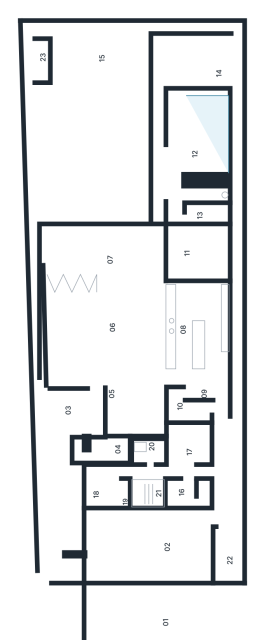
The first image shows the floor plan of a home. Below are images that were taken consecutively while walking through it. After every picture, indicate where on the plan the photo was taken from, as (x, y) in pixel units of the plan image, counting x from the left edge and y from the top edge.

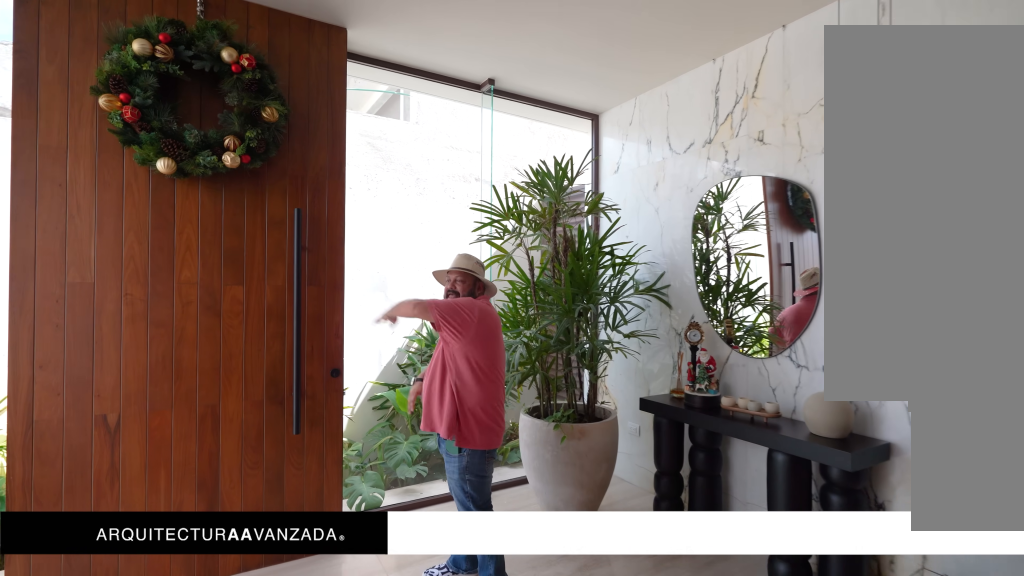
(89, 425)
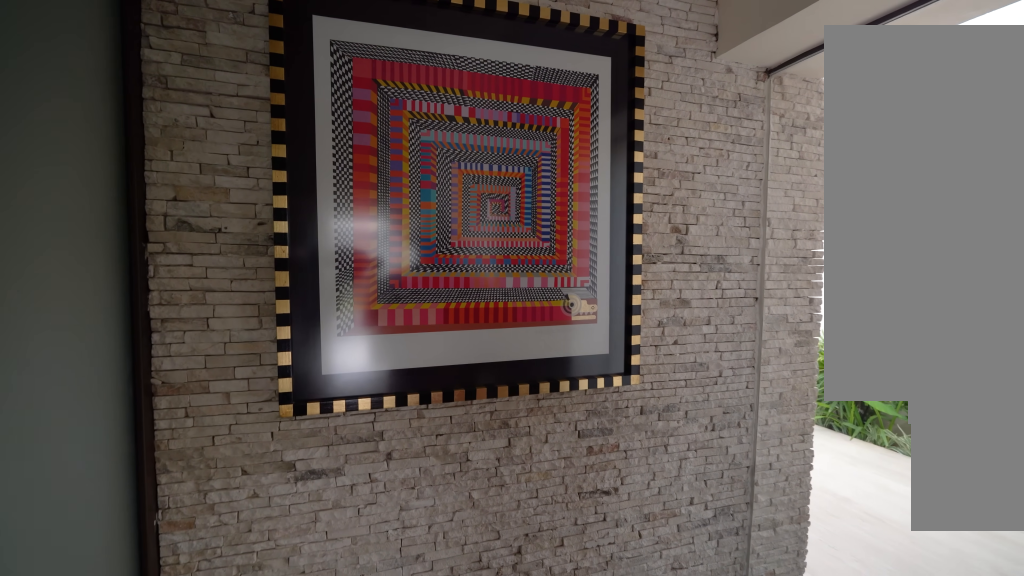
(97, 445)
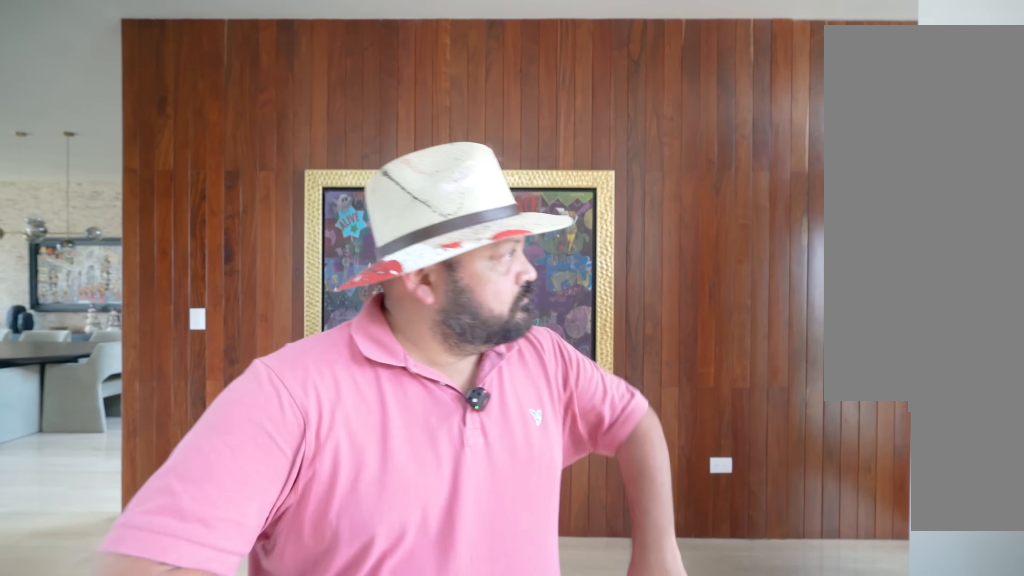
(96, 424)
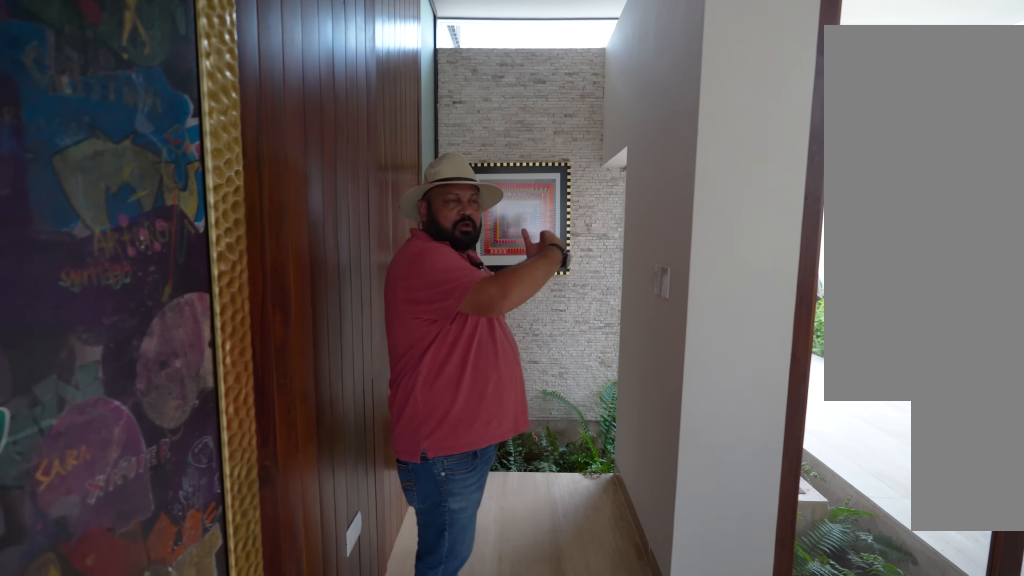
(83, 411)
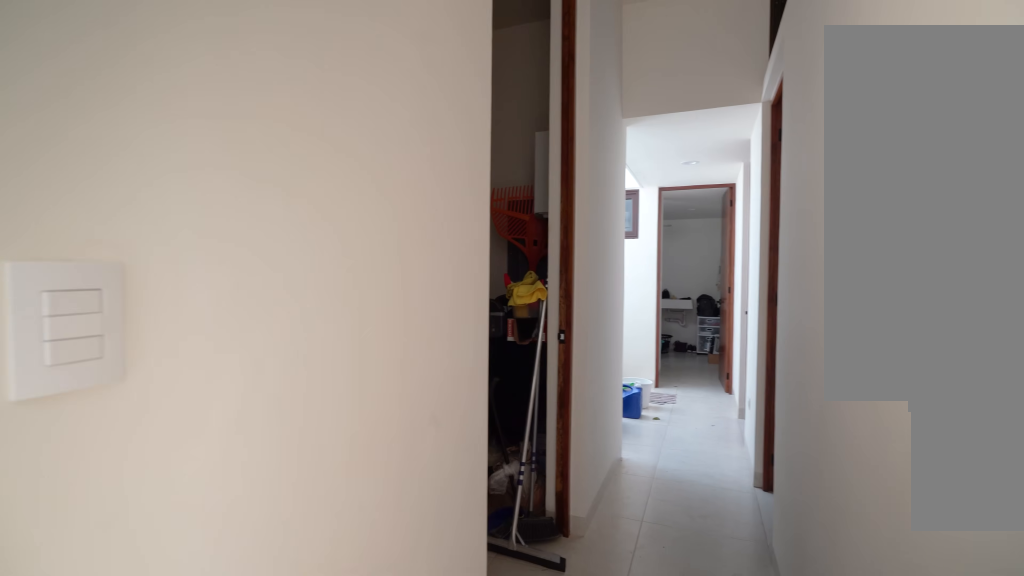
(215, 471)
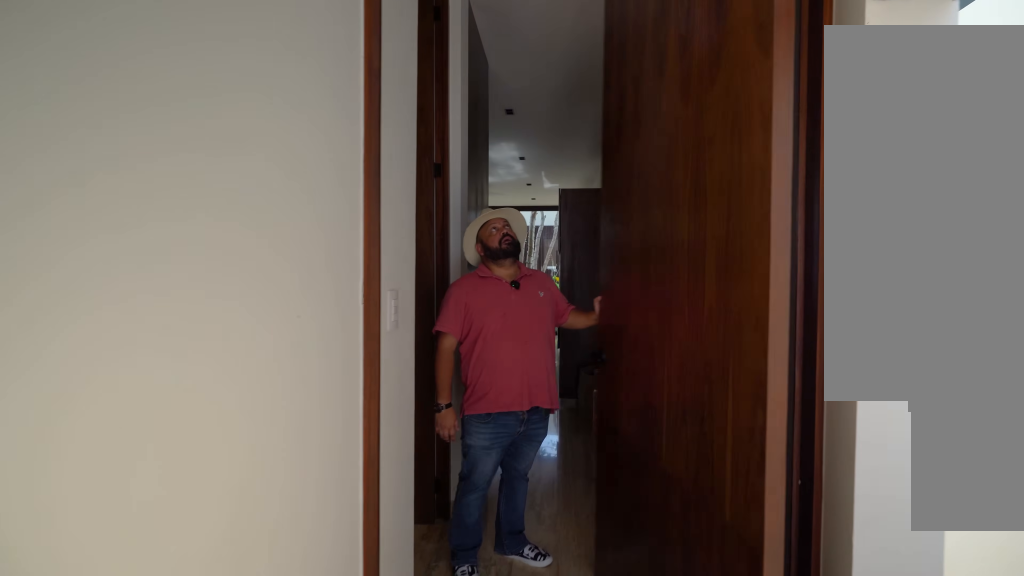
(222, 456)
